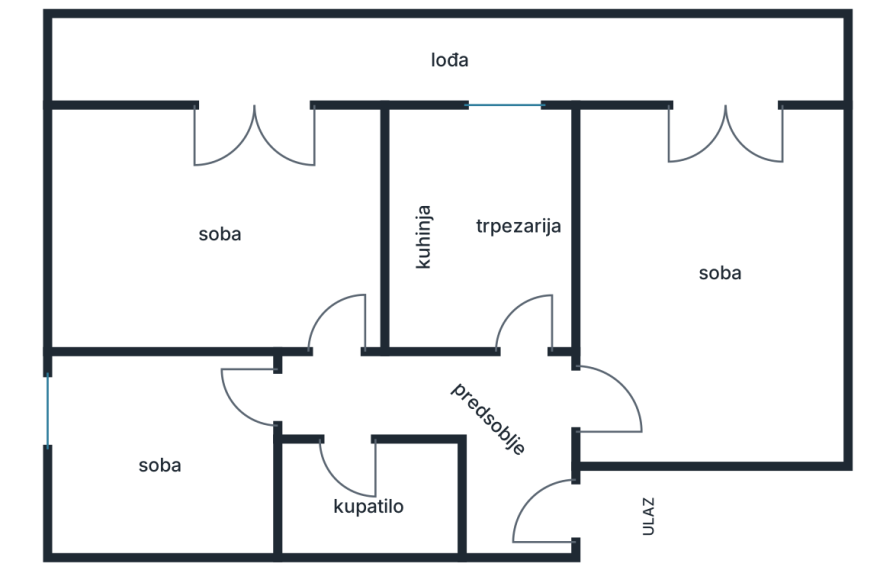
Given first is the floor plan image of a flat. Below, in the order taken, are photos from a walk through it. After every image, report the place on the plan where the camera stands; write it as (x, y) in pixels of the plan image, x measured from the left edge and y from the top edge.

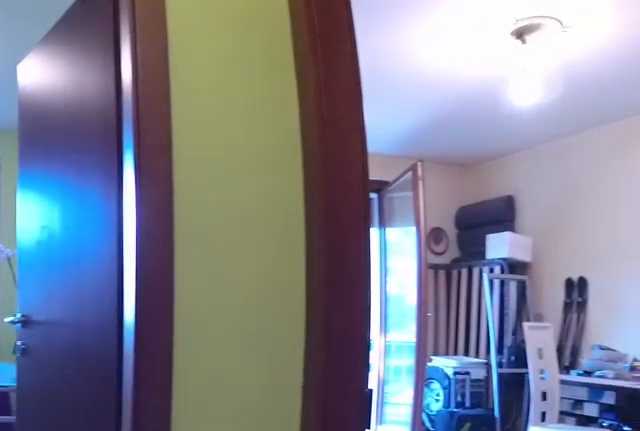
(517, 416)
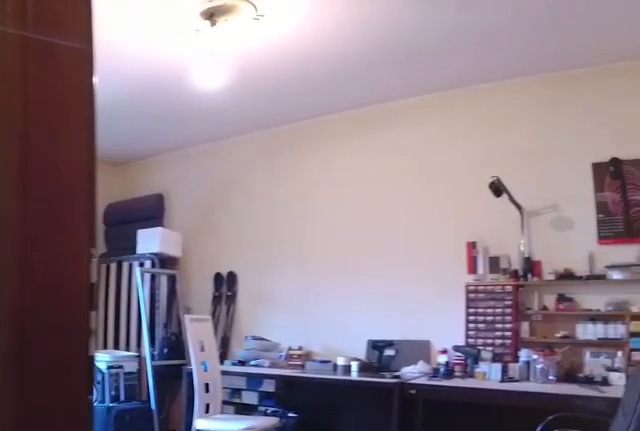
(534, 410)
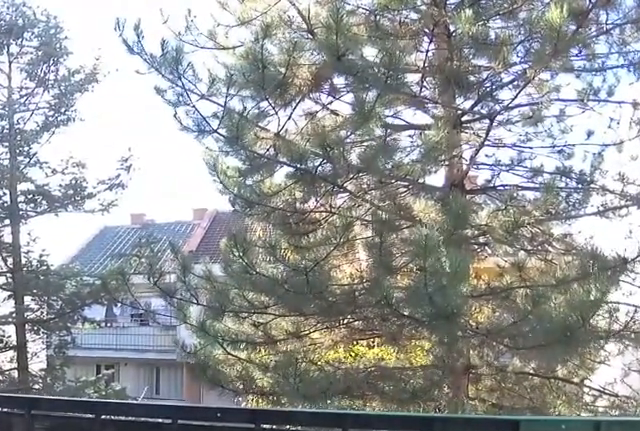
(732, 119)
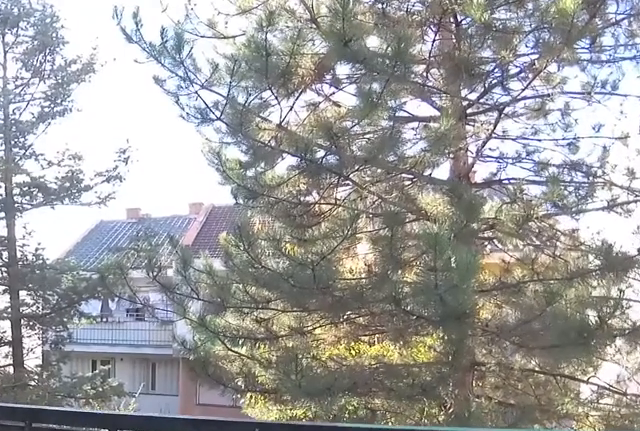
(739, 107)
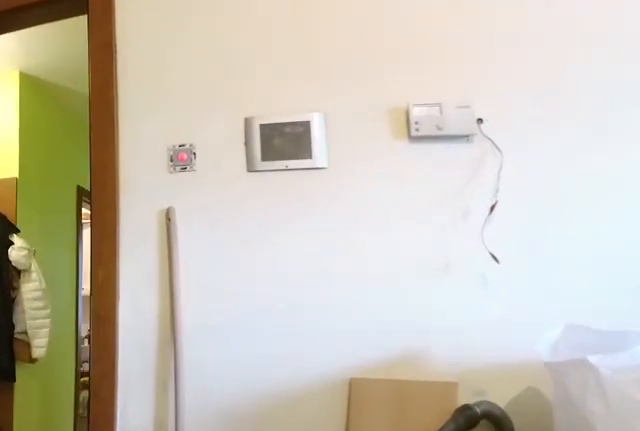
(686, 260)
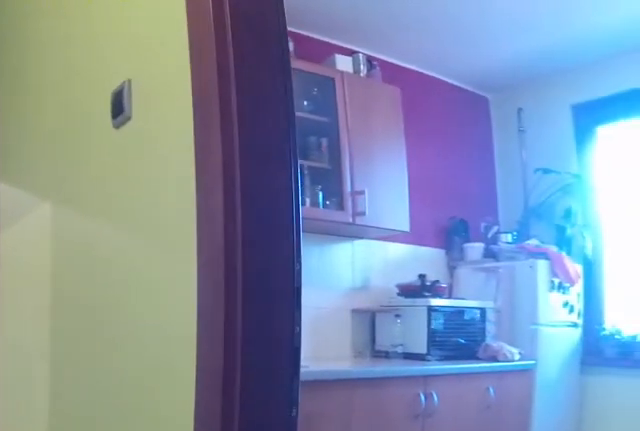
(571, 399)
